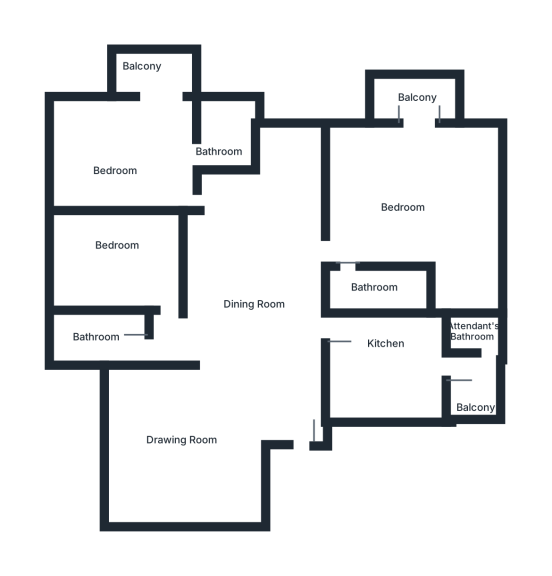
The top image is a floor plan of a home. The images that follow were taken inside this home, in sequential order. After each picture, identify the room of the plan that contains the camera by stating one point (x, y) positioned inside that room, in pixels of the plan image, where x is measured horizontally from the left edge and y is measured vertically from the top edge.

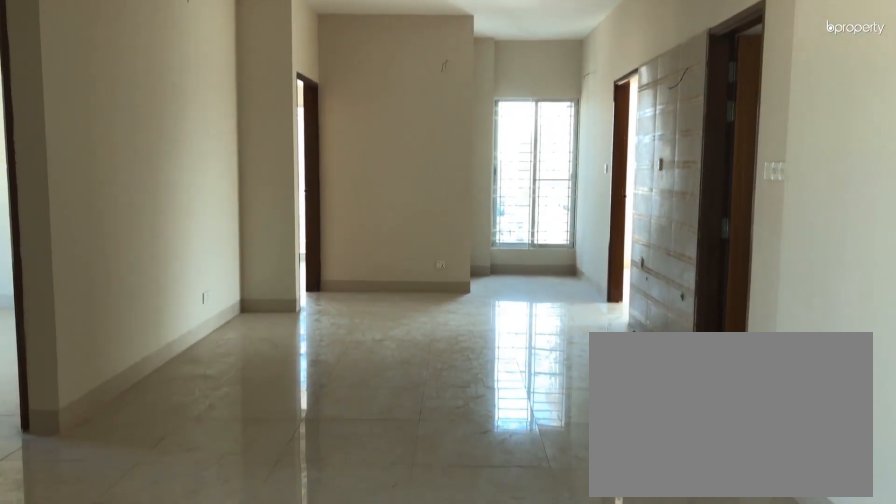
(242, 379)
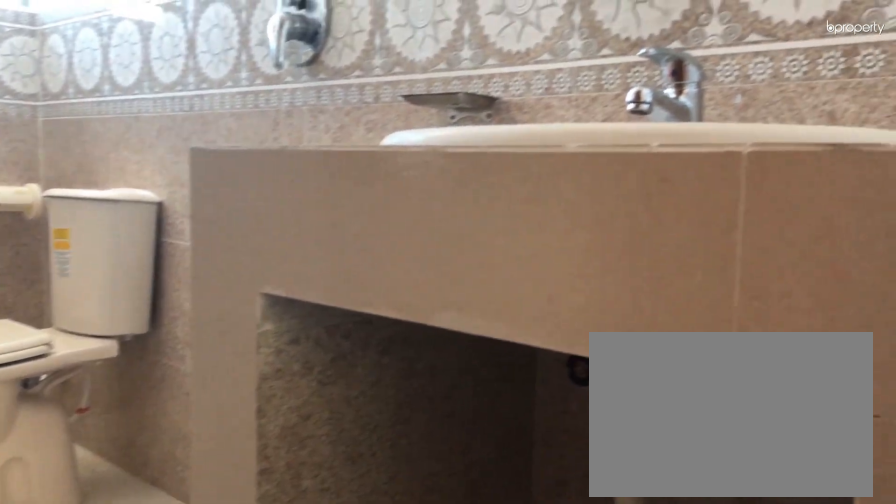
(122, 336)
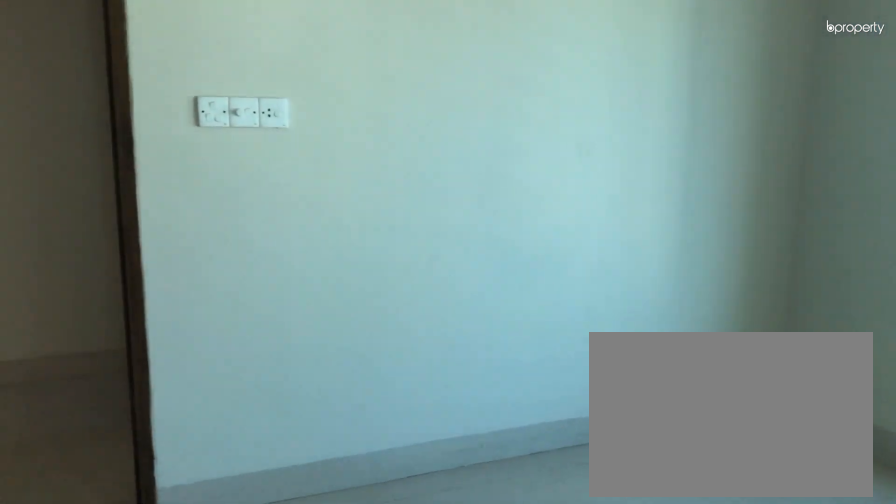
(125, 258)
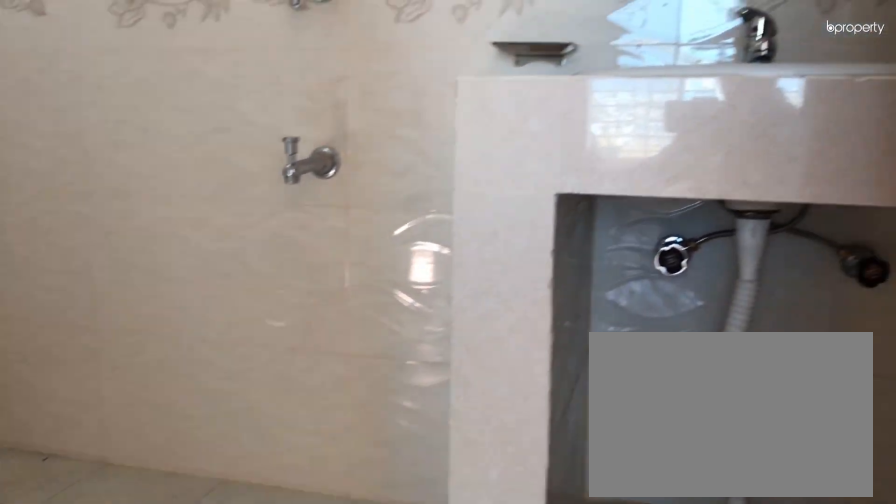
(227, 141)
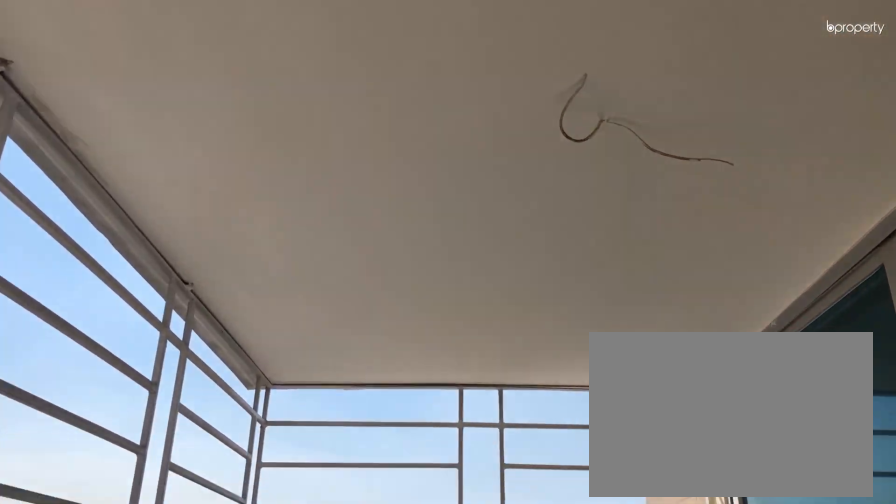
(418, 102)
